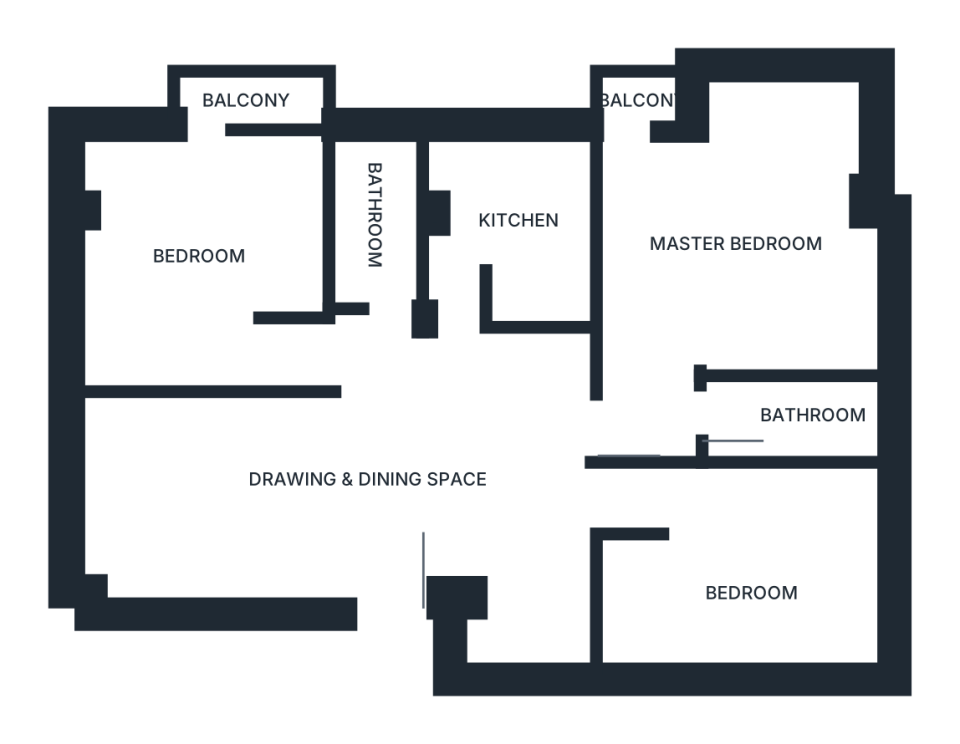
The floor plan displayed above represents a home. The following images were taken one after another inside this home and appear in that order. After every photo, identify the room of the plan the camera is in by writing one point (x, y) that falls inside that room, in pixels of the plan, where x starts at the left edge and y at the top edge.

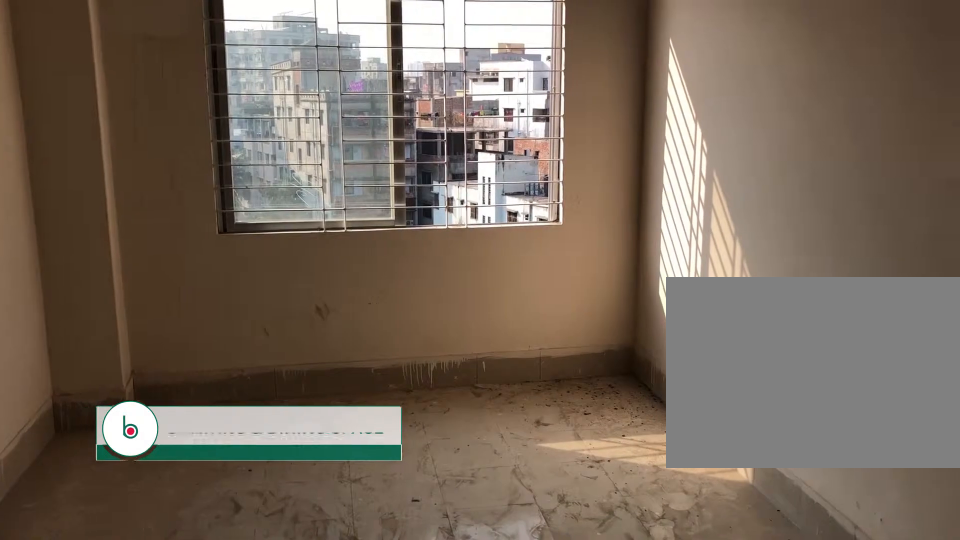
(335, 530)
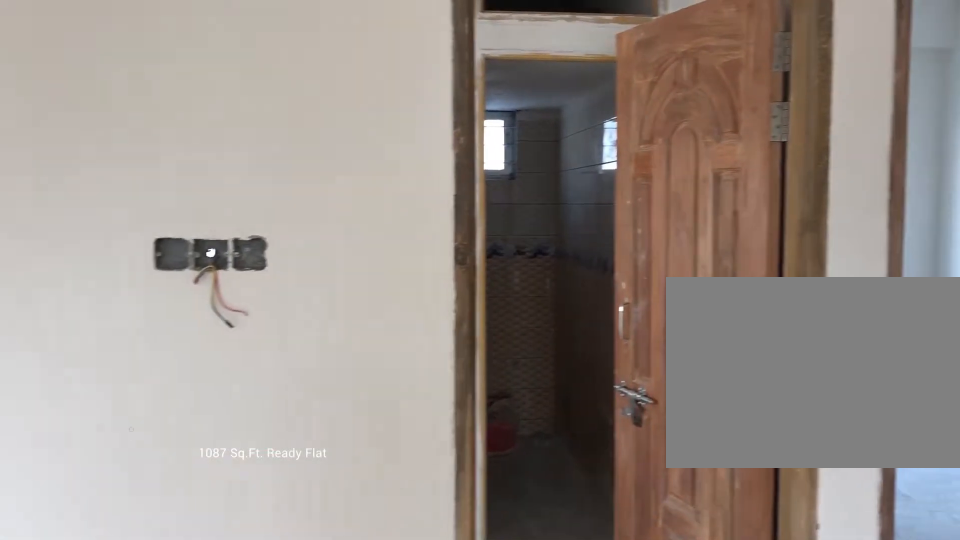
(335, 531)
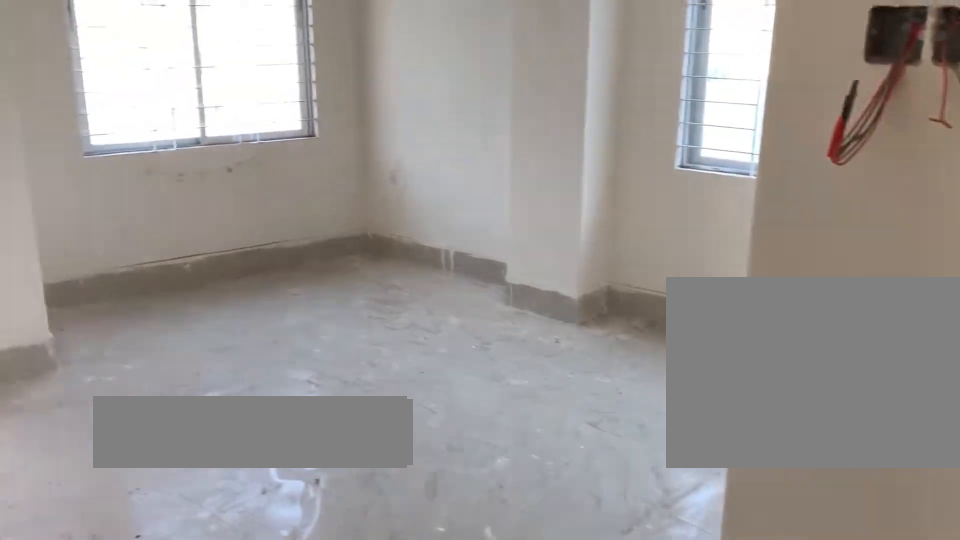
(723, 280)
